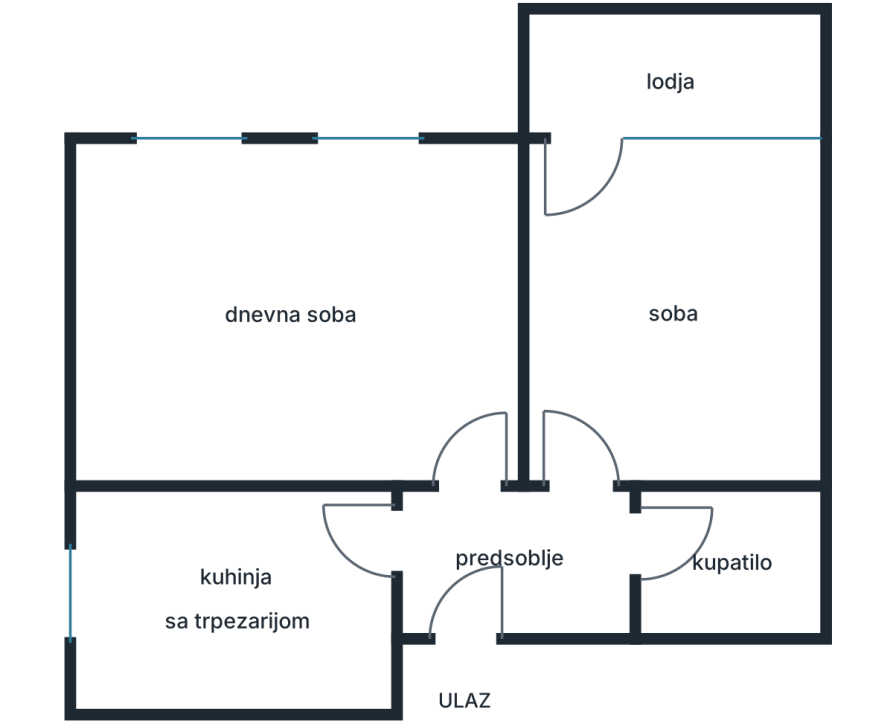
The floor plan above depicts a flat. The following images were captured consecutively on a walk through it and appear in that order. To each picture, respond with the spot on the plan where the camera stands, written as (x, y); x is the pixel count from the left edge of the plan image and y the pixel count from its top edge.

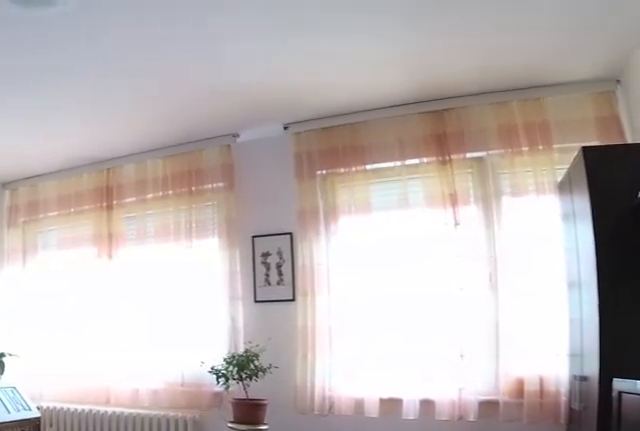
(460, 439)
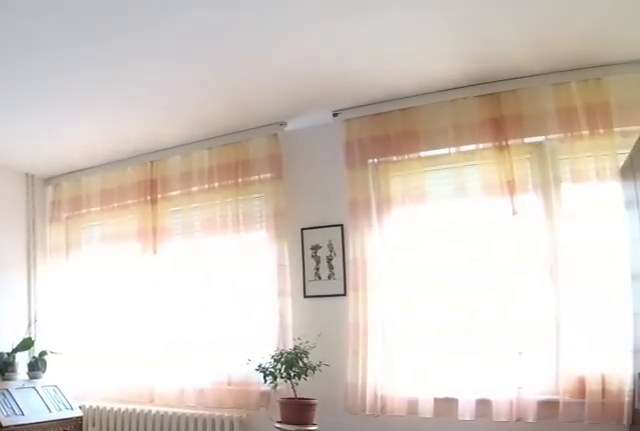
(465, 422)
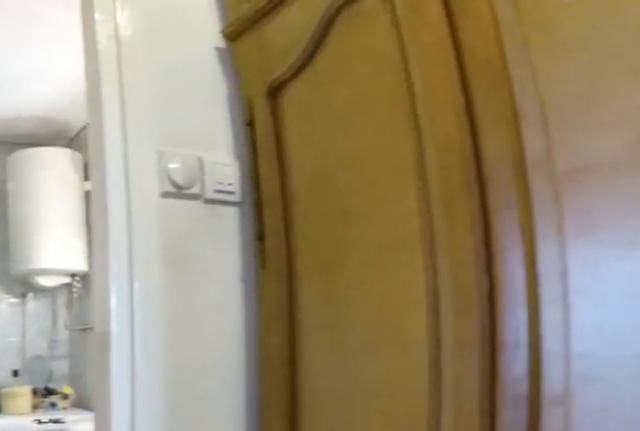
(502, 560)
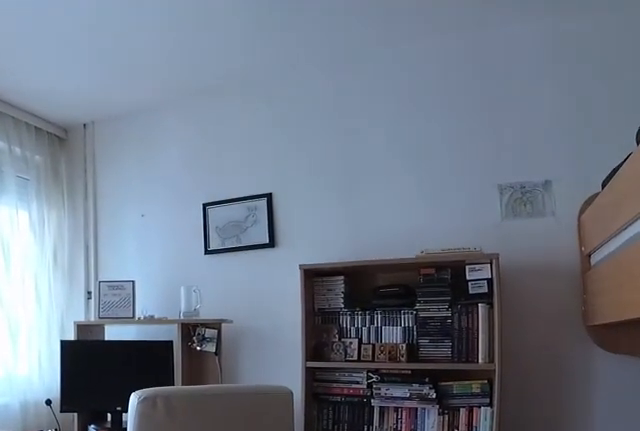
(575, 420)
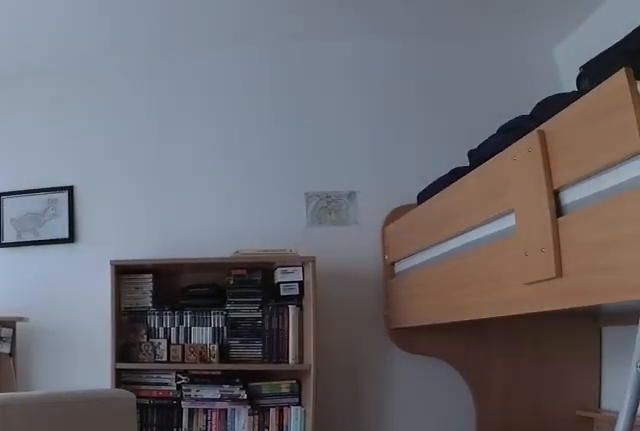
(579, 400)
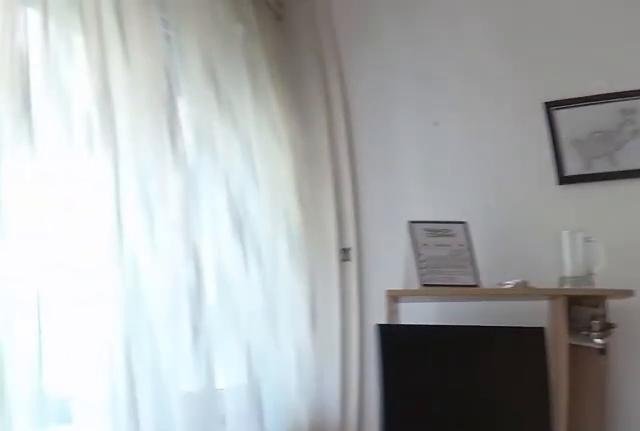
(596, 311)
